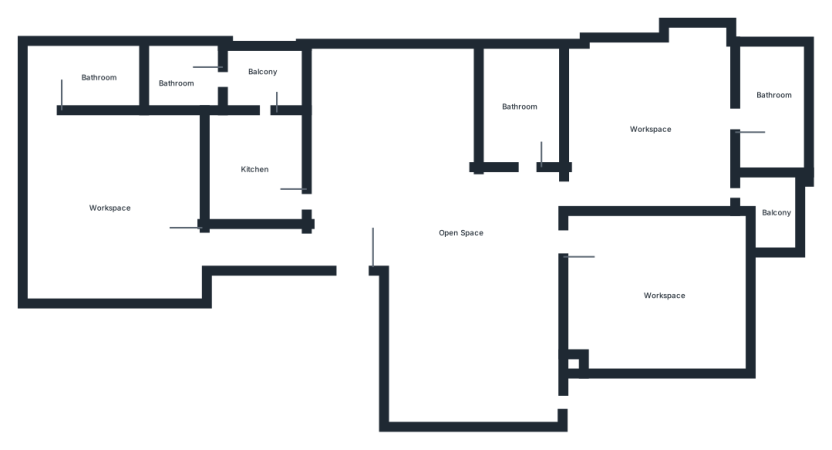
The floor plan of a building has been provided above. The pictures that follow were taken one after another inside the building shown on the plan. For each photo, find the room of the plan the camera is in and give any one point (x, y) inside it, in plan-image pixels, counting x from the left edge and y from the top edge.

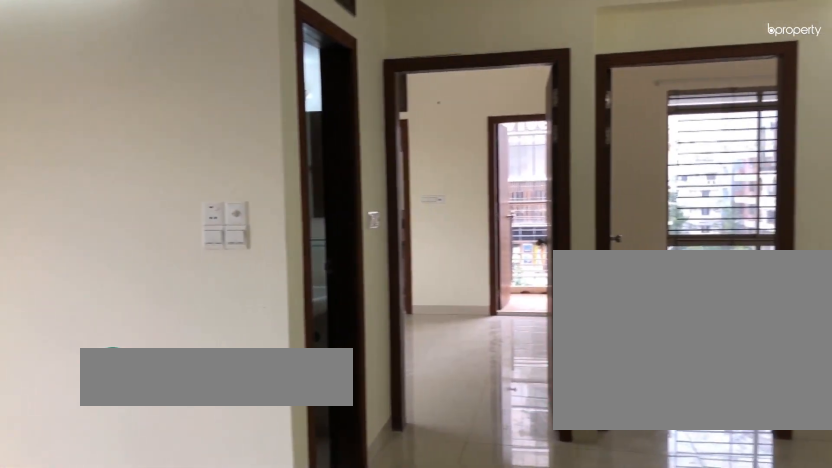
(437, 220)
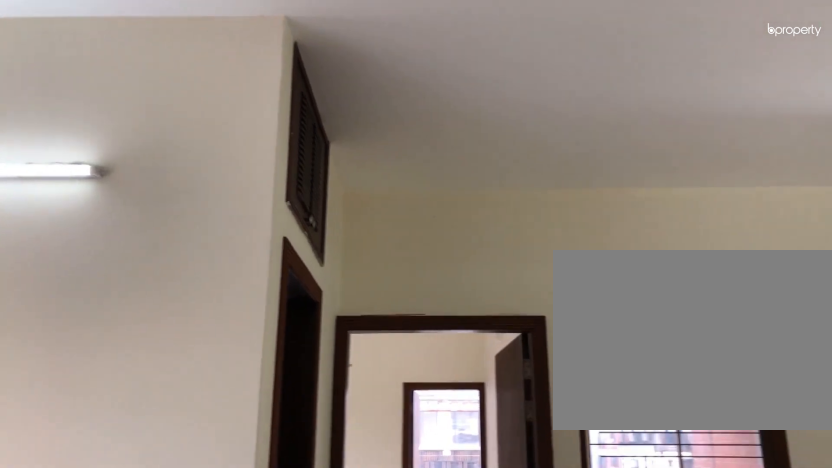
(494, 295)
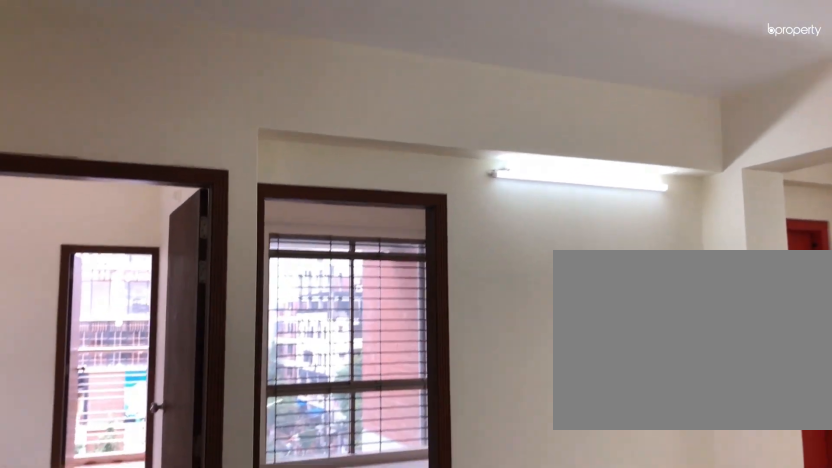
(477, 306)
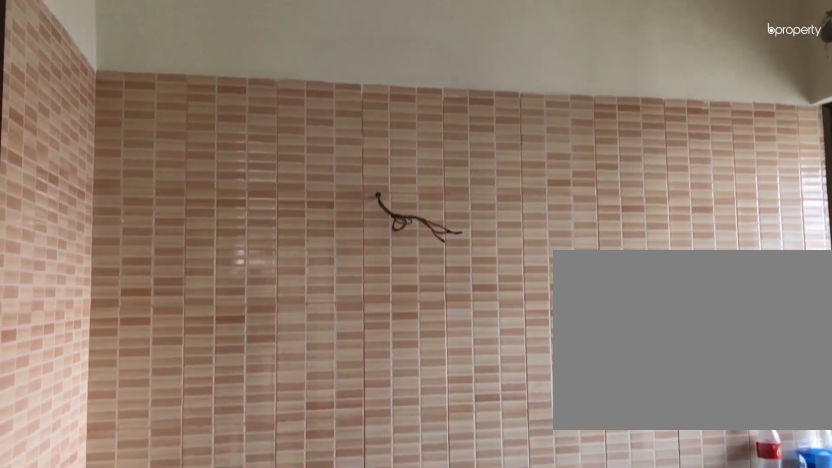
(263, 170)
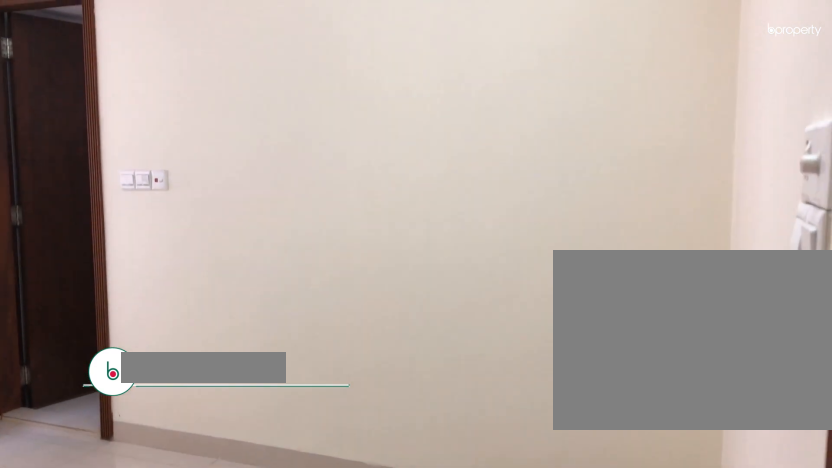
(114, 206)
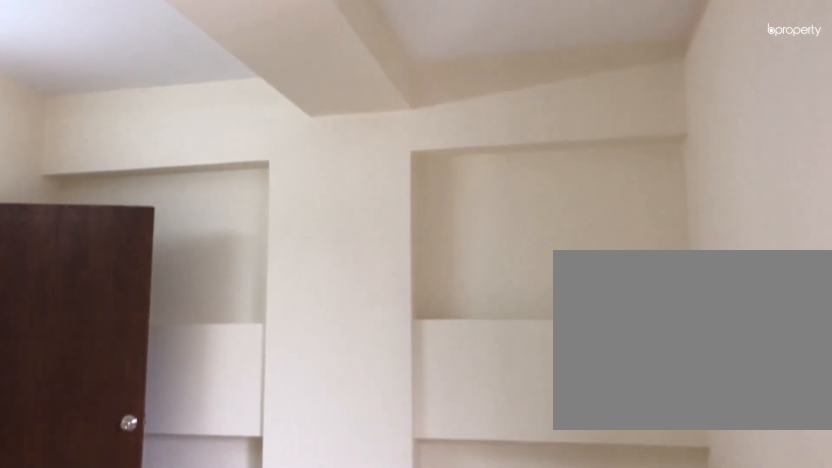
(114, 206)
